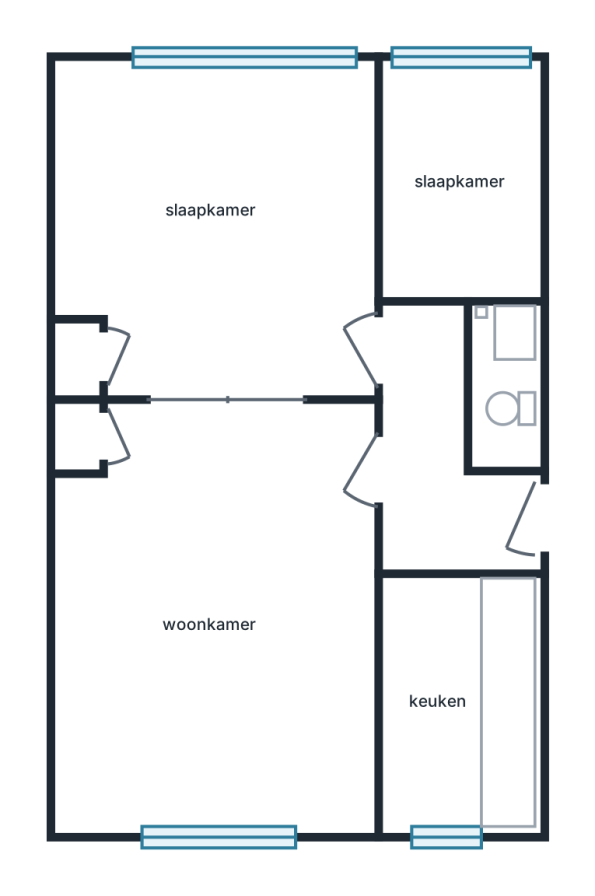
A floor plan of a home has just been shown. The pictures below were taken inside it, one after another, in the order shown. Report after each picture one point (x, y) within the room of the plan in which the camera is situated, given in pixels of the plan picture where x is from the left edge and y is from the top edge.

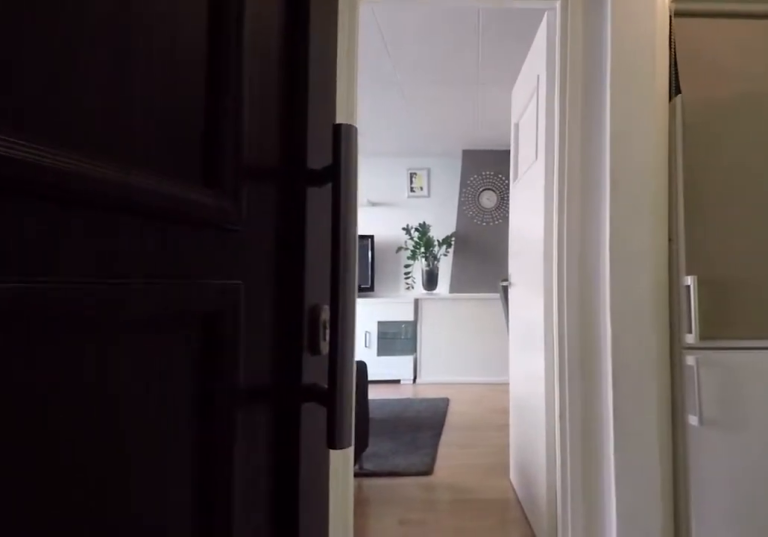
(443, 458)
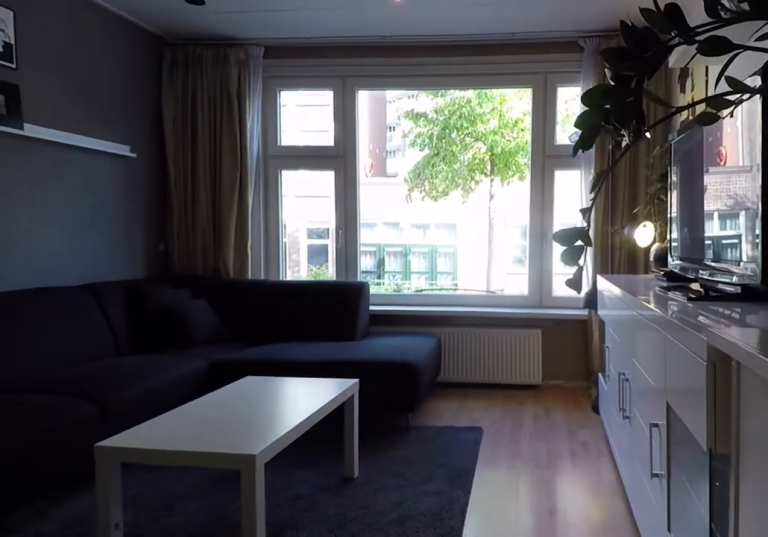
(222, 620)
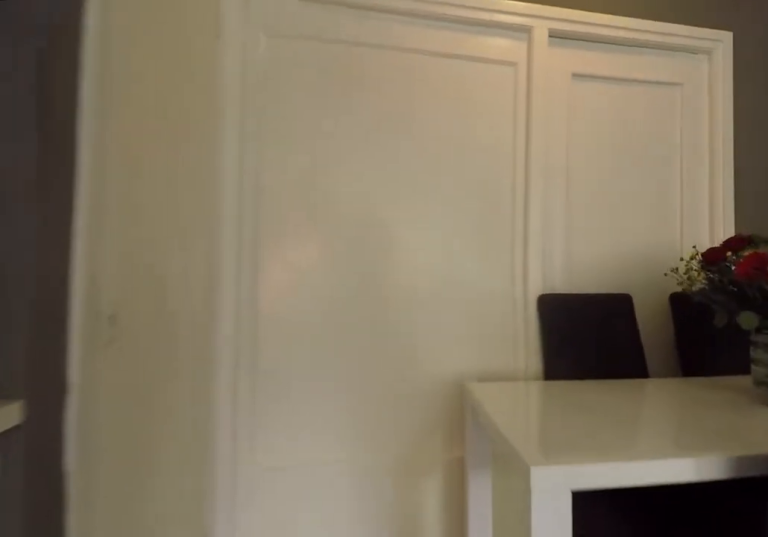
(222, 620)
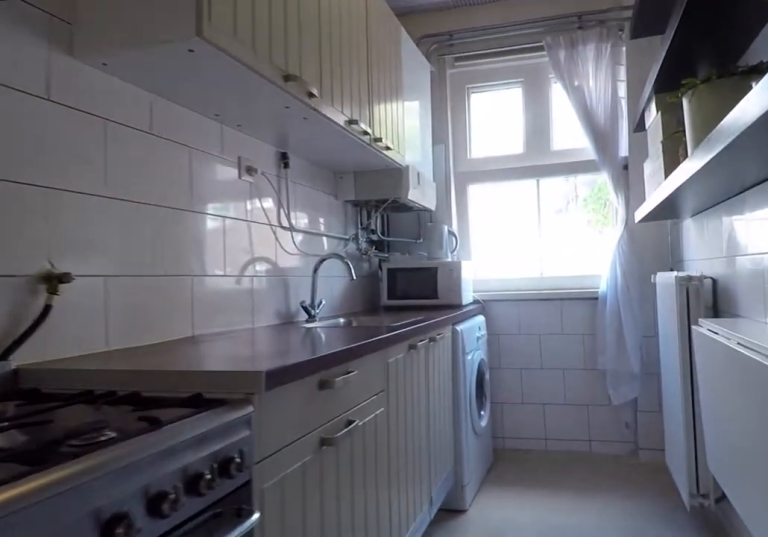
(458, 702)
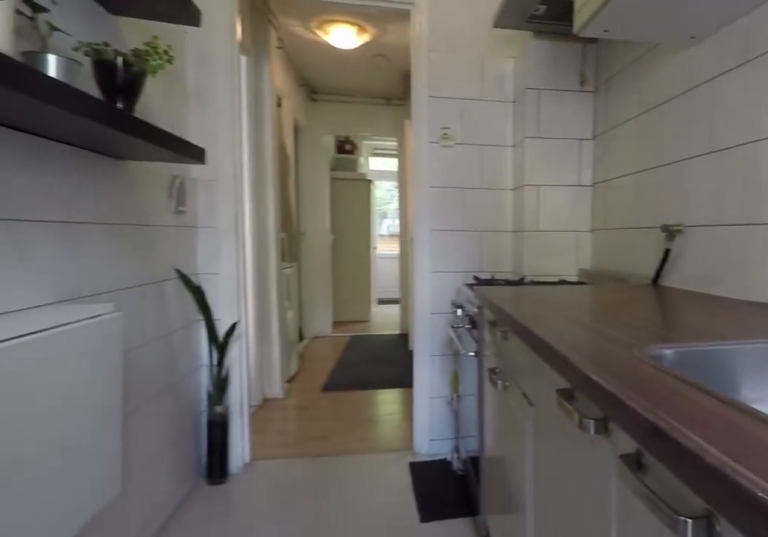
(458, 702)
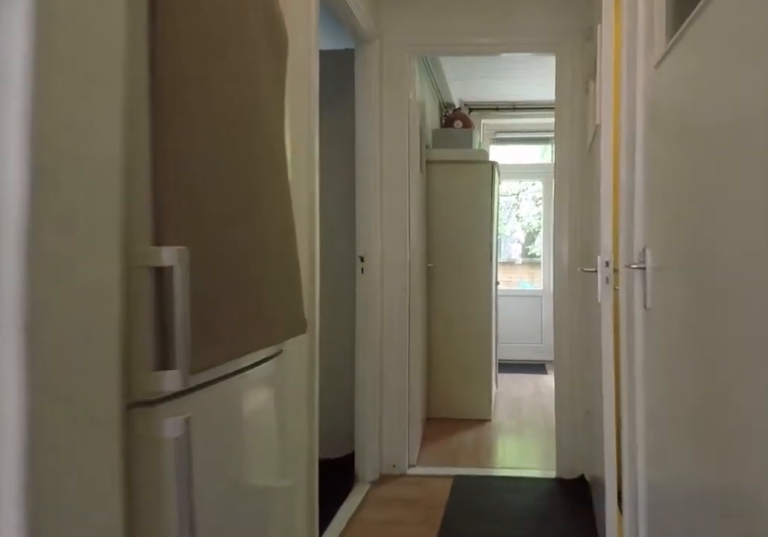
(442, 460)
